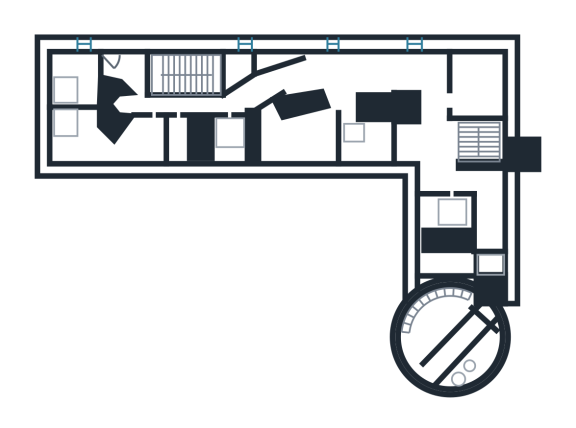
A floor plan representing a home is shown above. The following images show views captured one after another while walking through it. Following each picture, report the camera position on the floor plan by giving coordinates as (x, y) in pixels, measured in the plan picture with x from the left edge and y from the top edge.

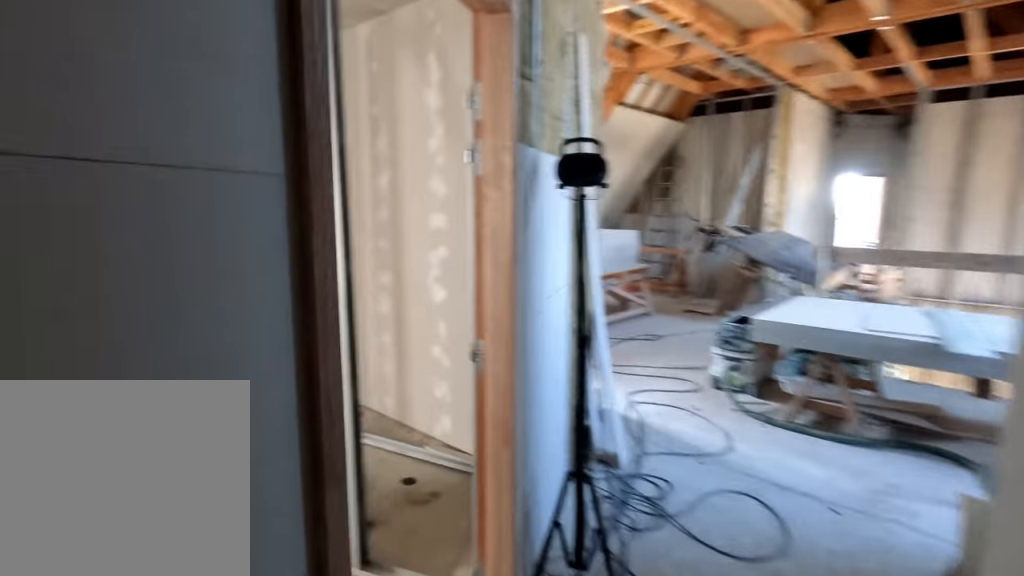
(281, 93)
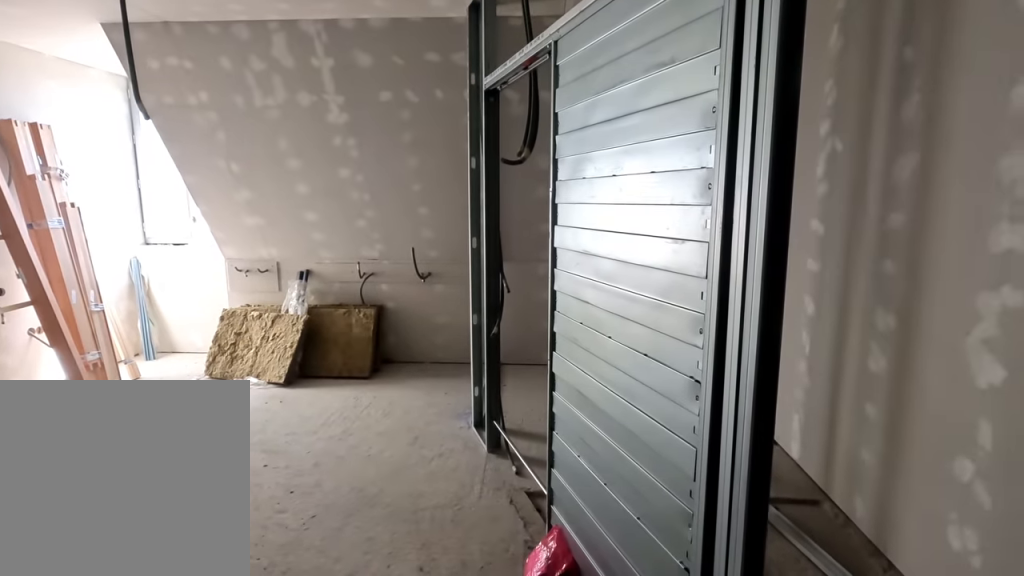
(280, 89)
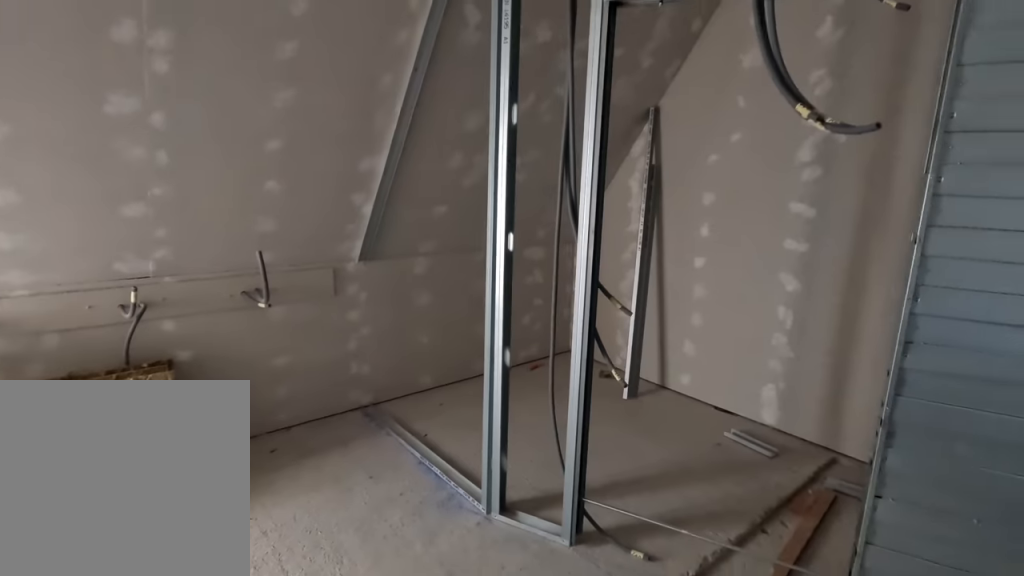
(311, 116)
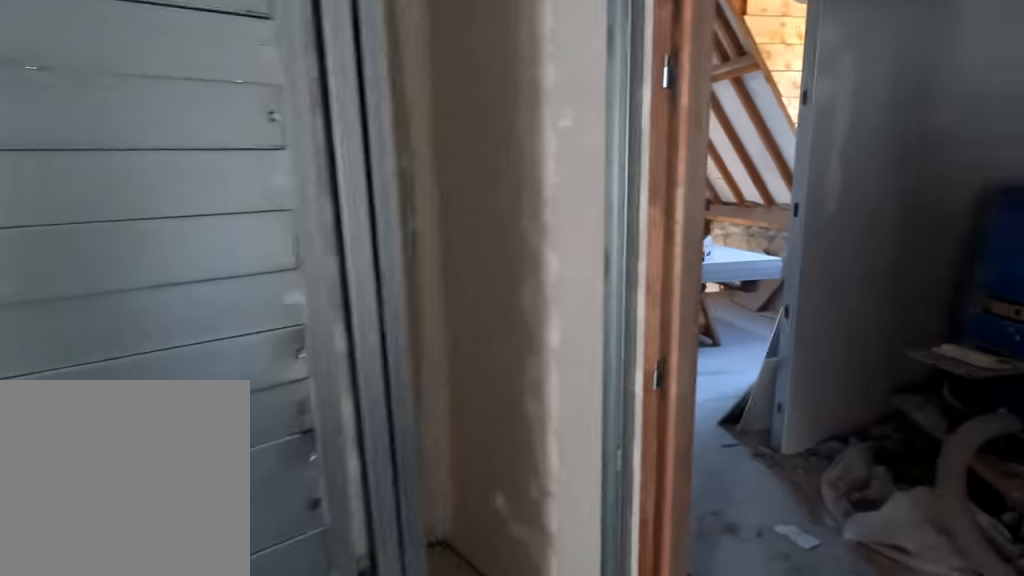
(305, 111)
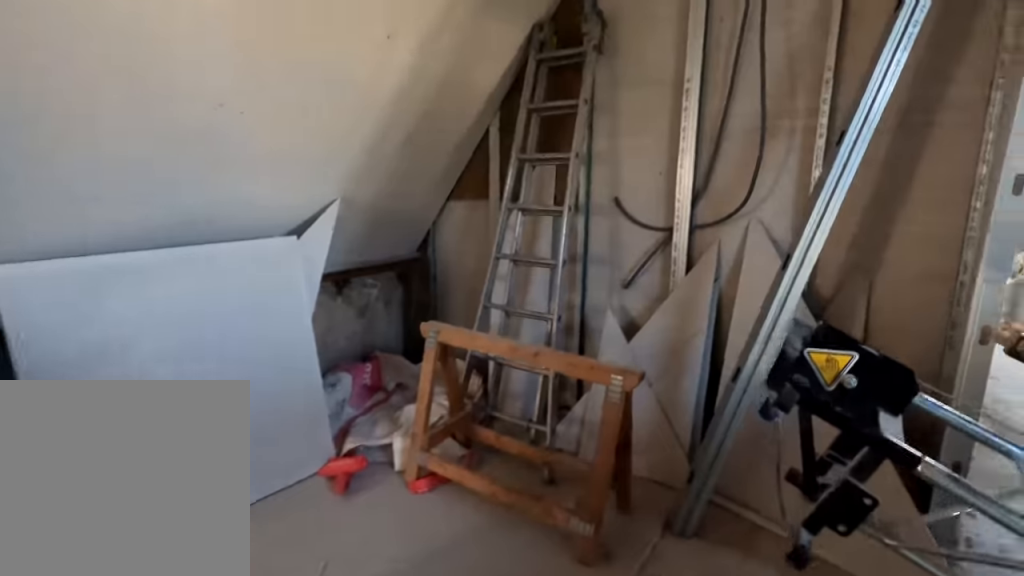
(218, 102)
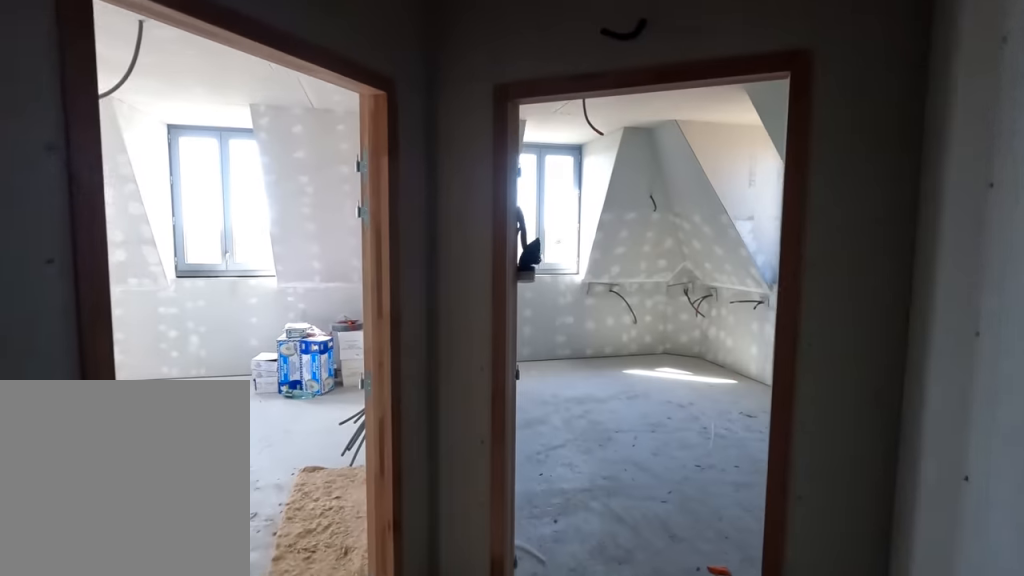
(145, 96)
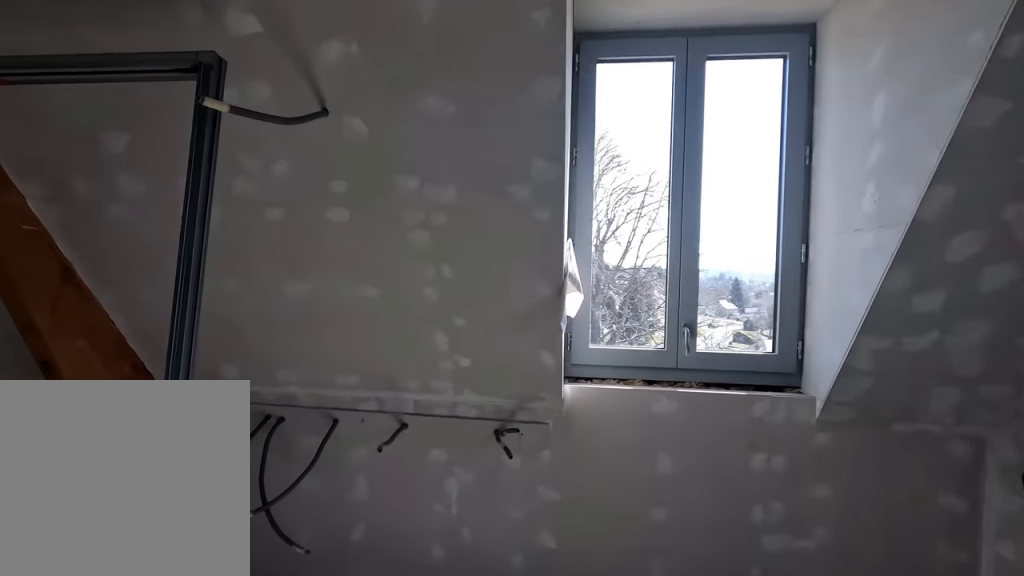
(74, 133)
